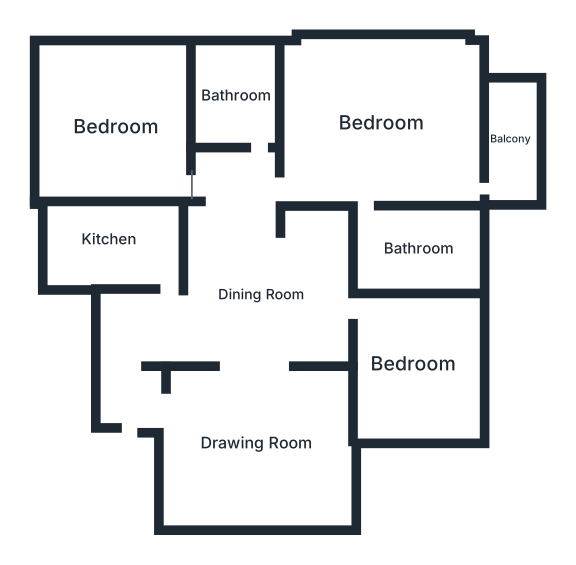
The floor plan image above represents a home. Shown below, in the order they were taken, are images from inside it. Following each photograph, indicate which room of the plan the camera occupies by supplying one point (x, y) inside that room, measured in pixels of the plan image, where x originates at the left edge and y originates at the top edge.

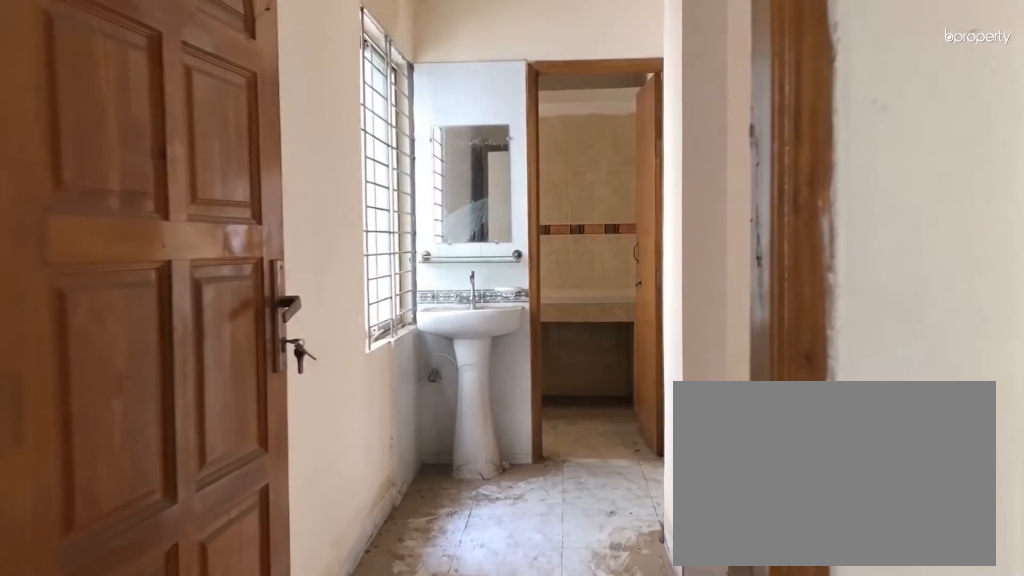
(132, 347)
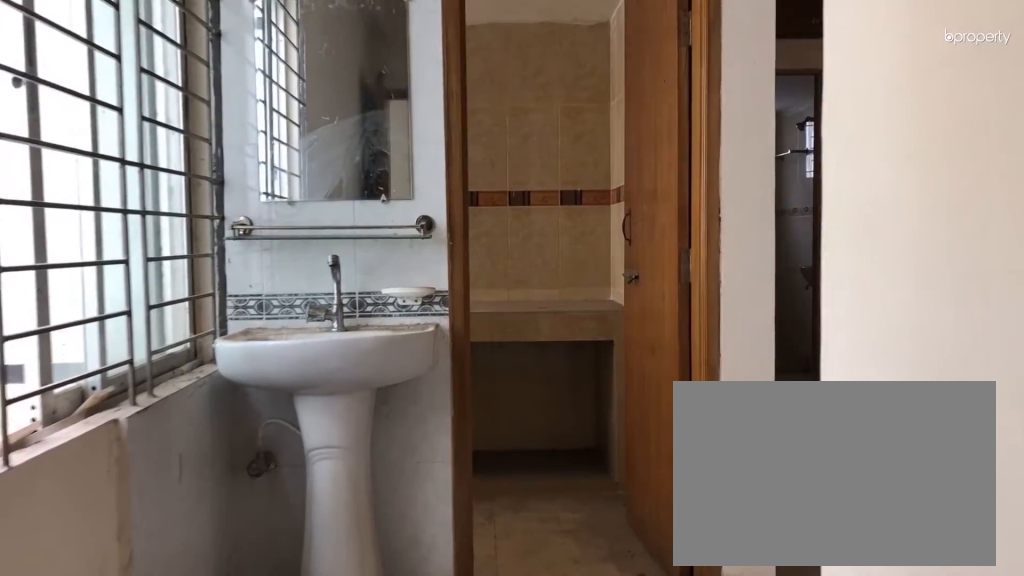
(132, 347)
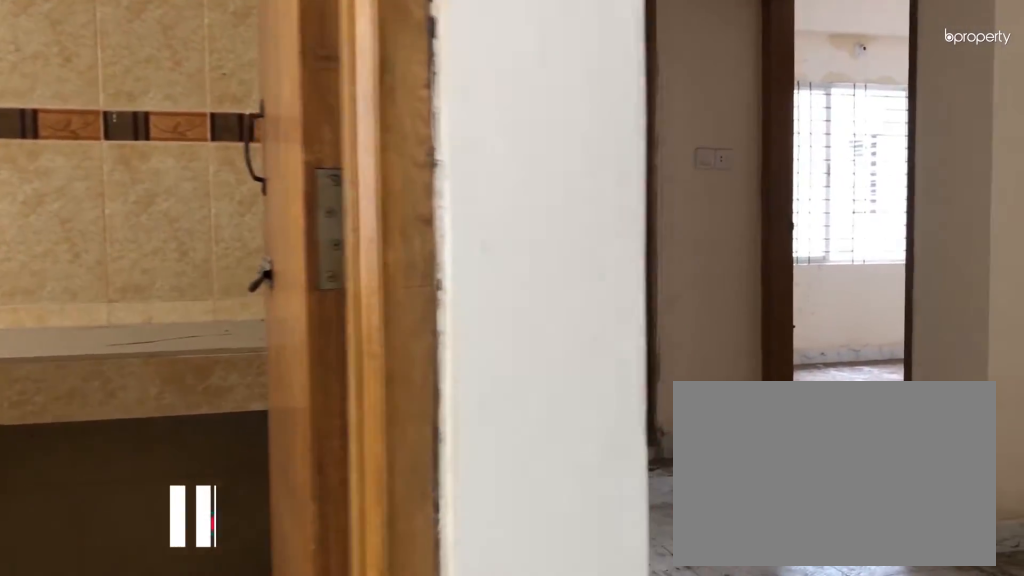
(258, 297)
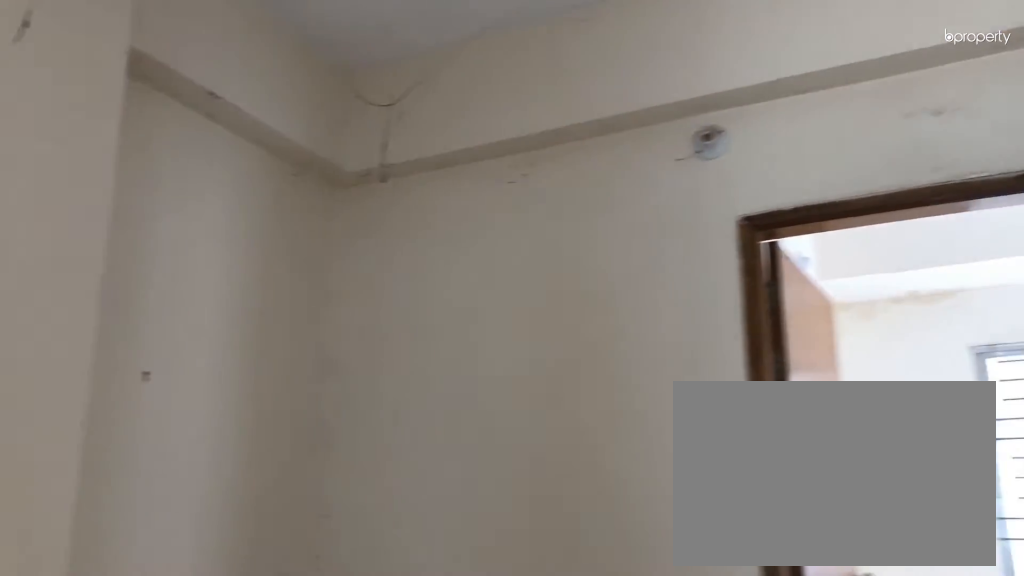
(261, 295)
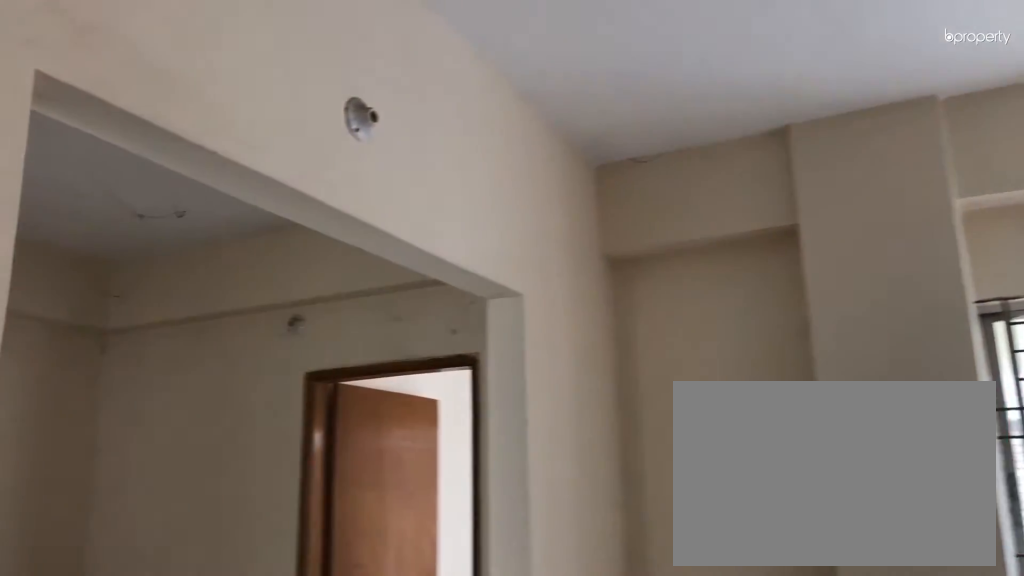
(266, 453)
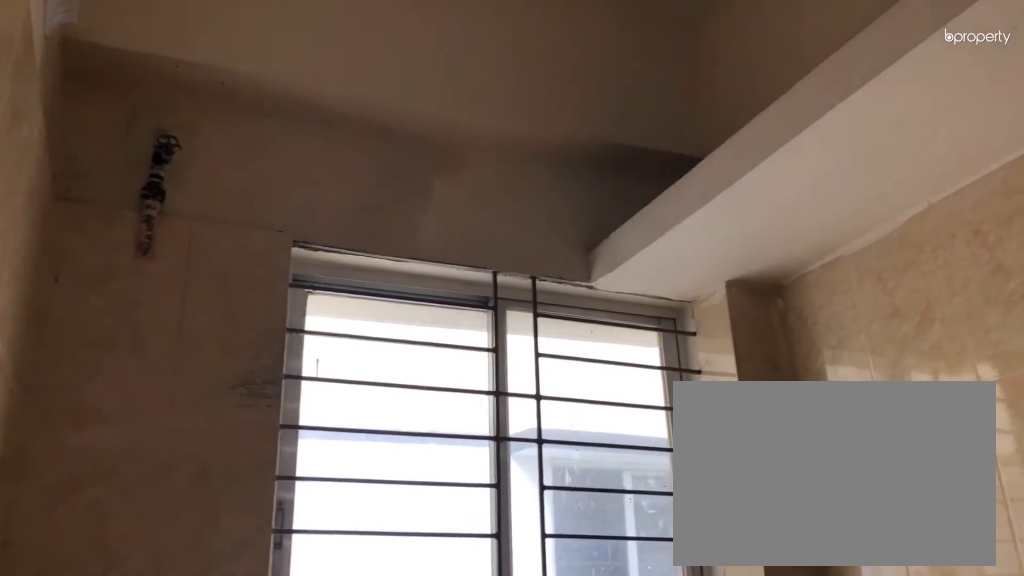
(109, 240)
